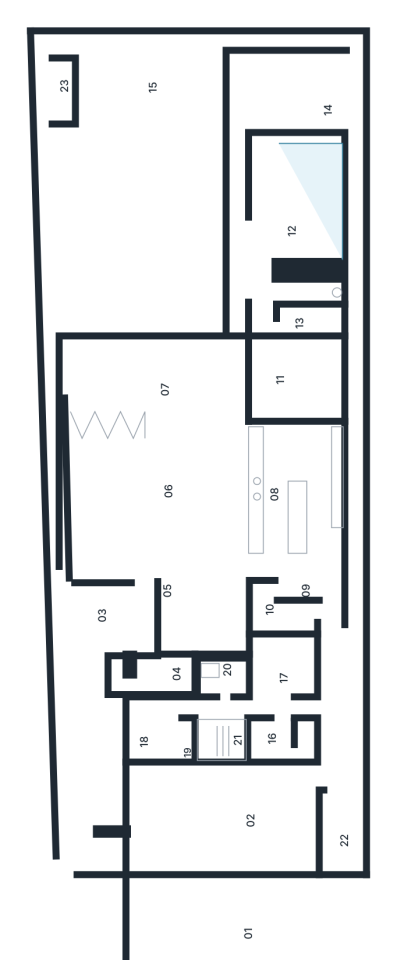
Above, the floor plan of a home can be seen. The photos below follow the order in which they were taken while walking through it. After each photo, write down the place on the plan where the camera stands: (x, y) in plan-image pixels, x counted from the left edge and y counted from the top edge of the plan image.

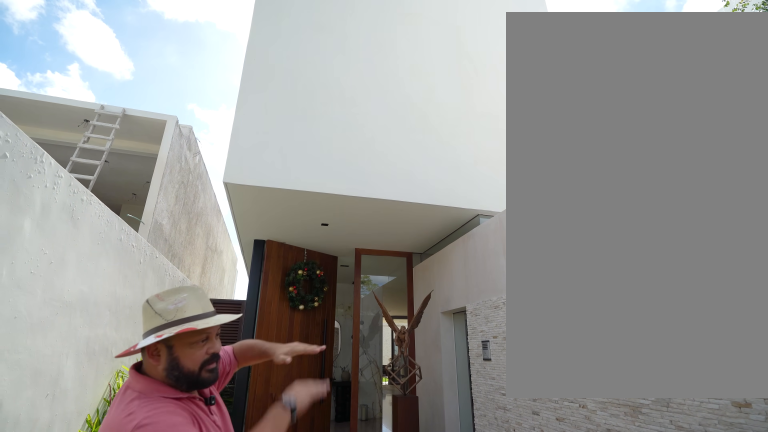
(102, 735)
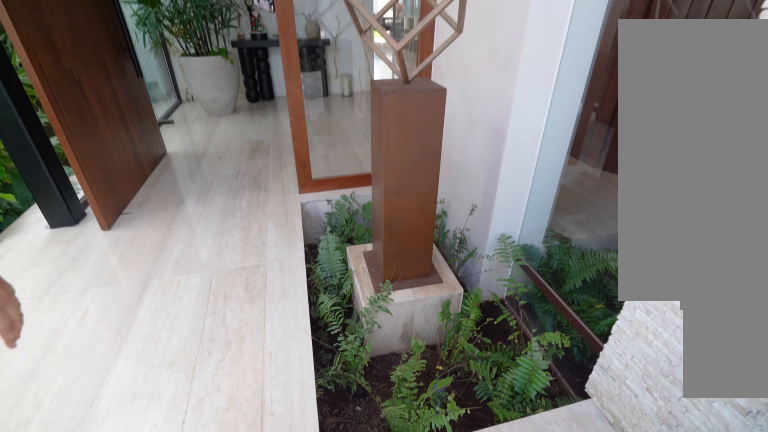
(97, 719)
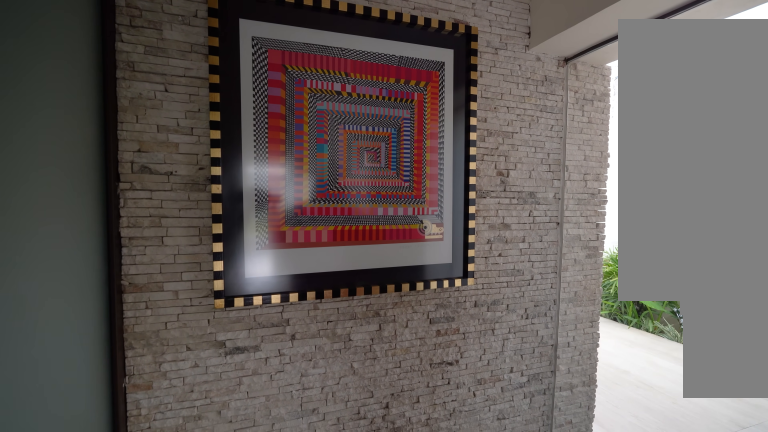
(146, 668)
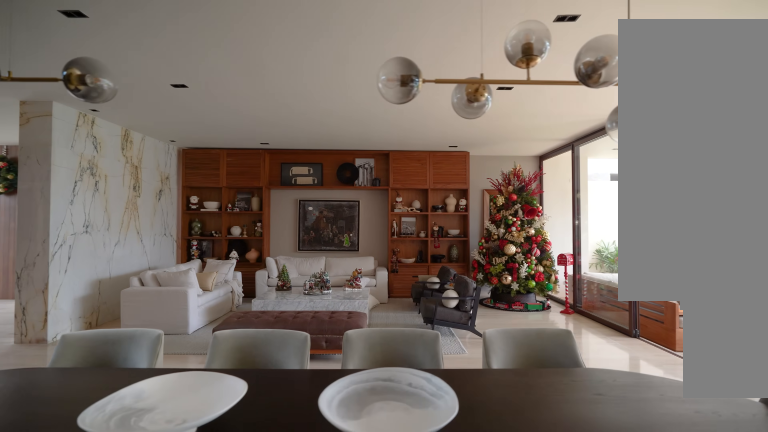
(231, 513)
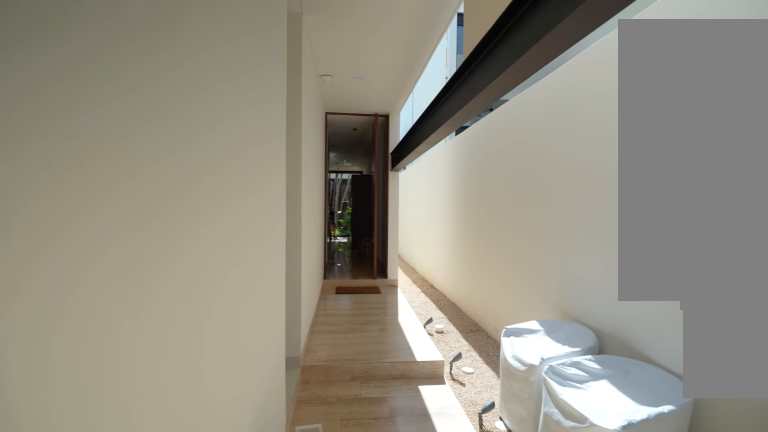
(332, 777)
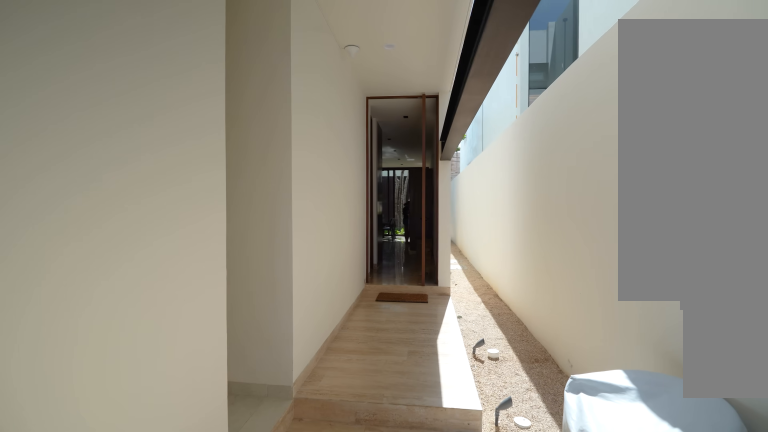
(334, 777)
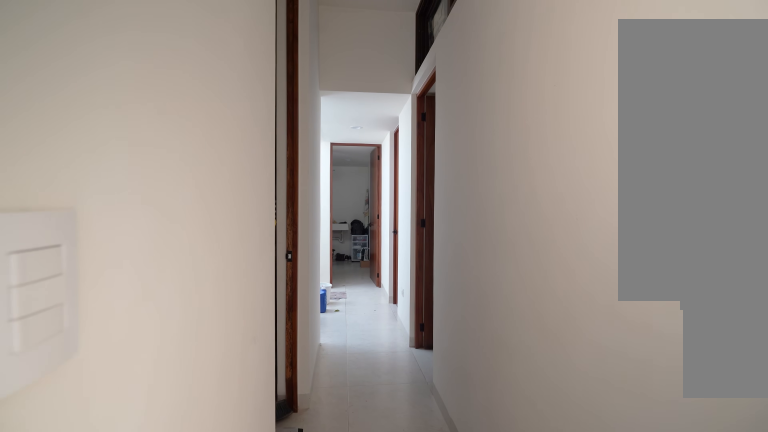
(323, 706)
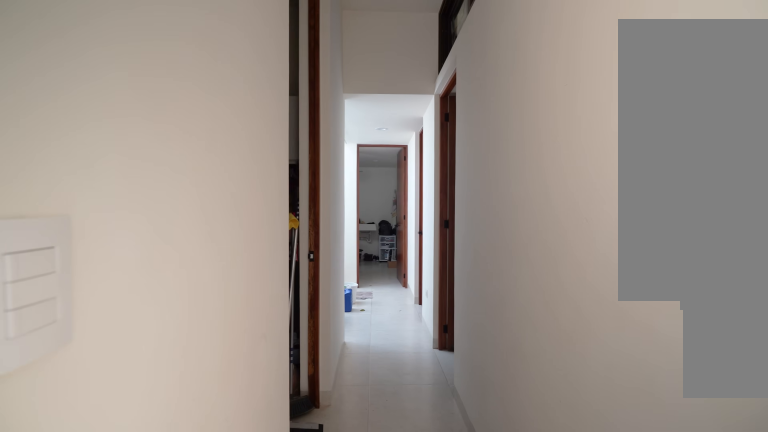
(323, 707)
